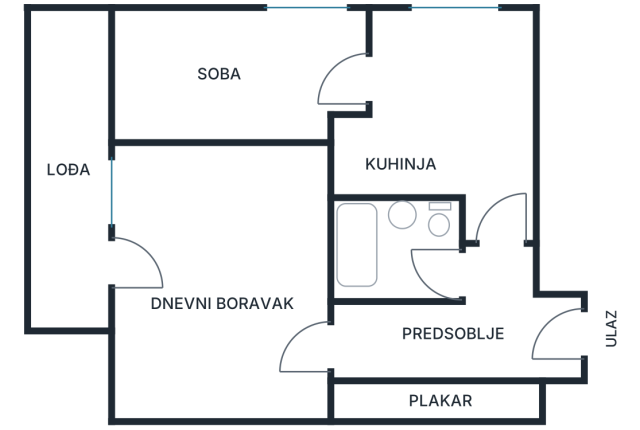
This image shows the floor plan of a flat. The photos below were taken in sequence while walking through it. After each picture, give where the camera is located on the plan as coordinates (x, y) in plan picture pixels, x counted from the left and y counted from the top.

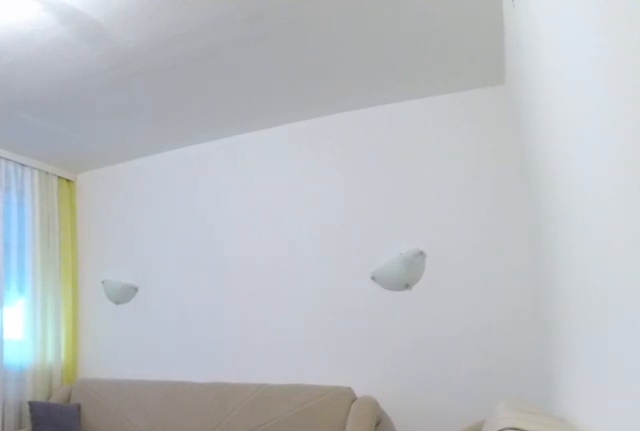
(313, 348)
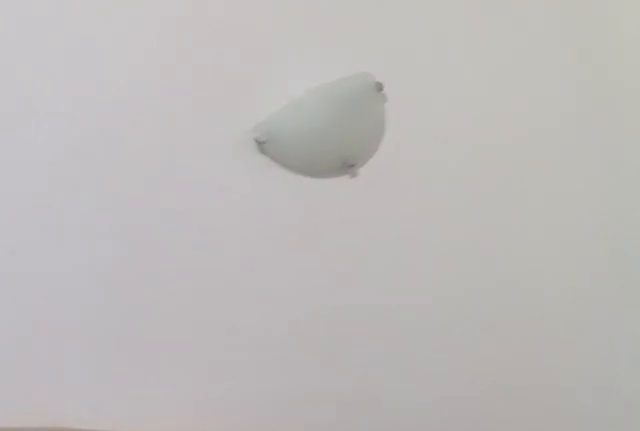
(310, 218)
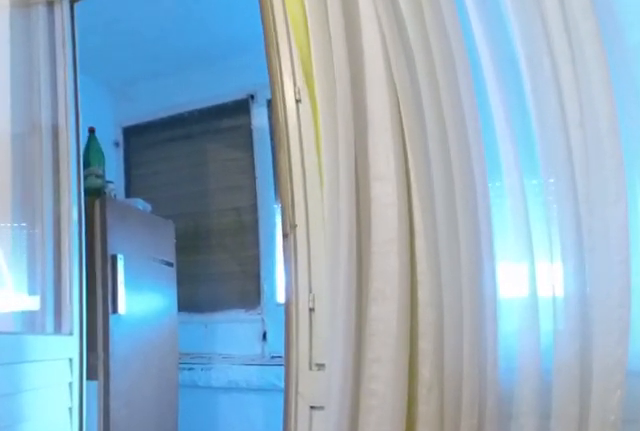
(267, 205)
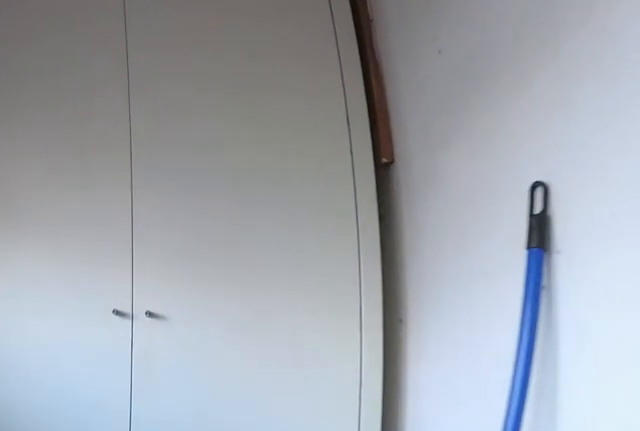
(64, 114)
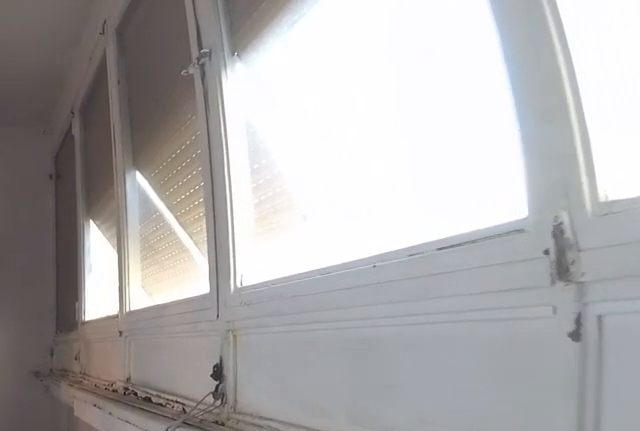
(64, 51)
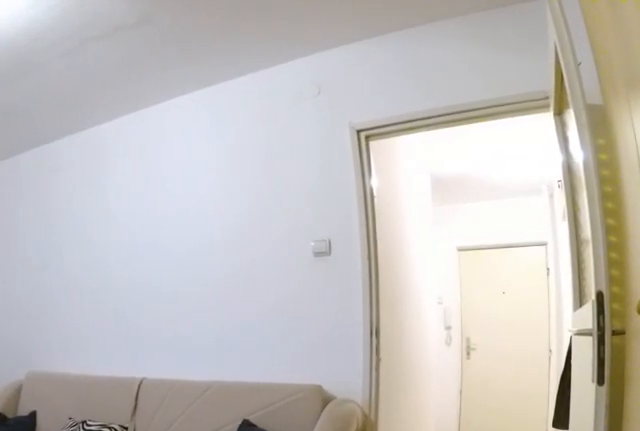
(178, 379)
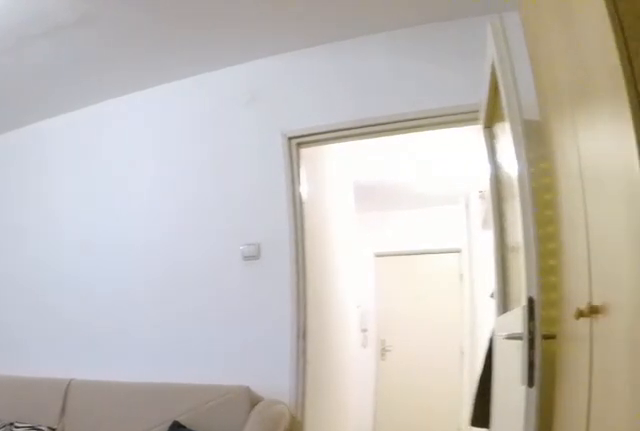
(192, 377)
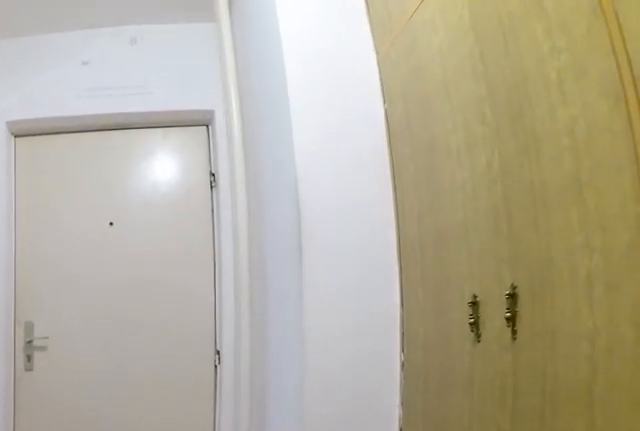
(433, 342)
